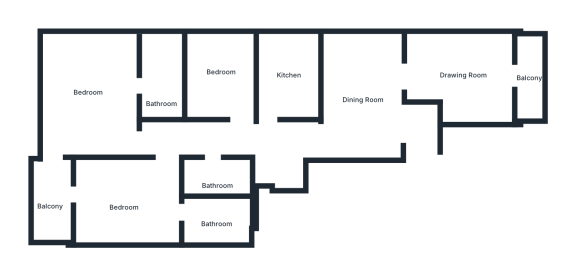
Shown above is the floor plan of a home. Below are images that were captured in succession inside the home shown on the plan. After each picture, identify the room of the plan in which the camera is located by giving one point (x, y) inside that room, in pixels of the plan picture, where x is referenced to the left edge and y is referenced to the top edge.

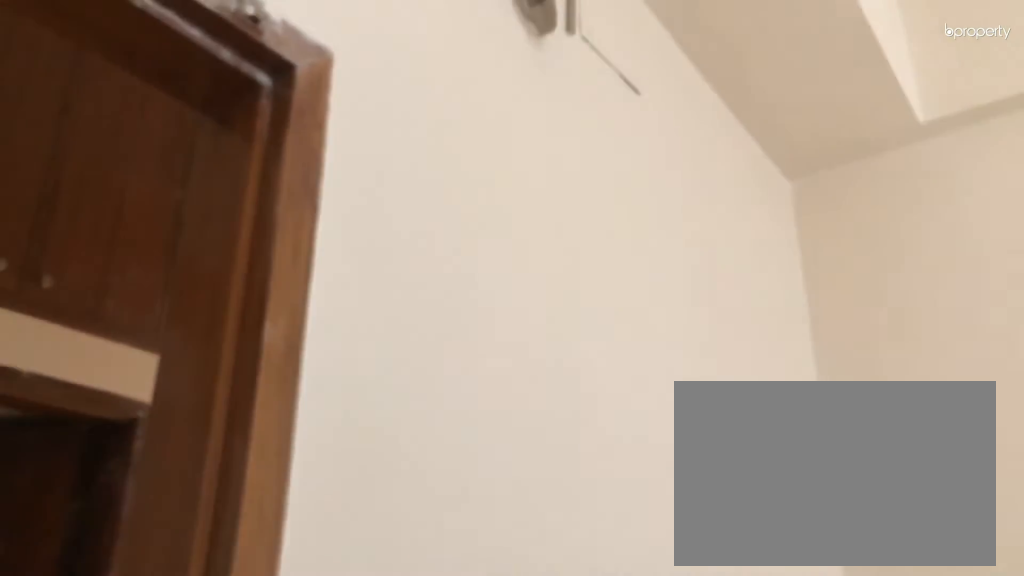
(223, 78)
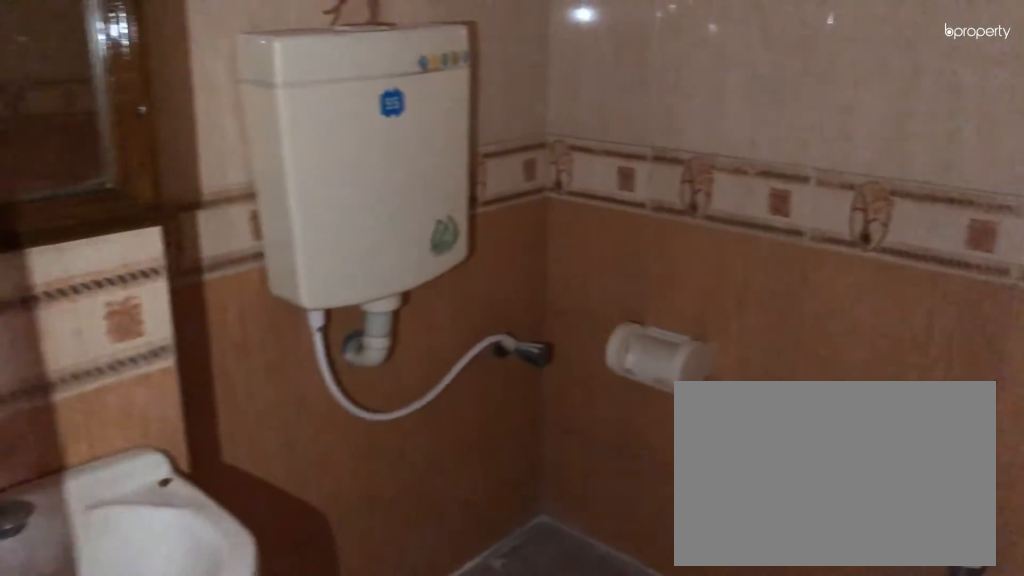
(219, 175)
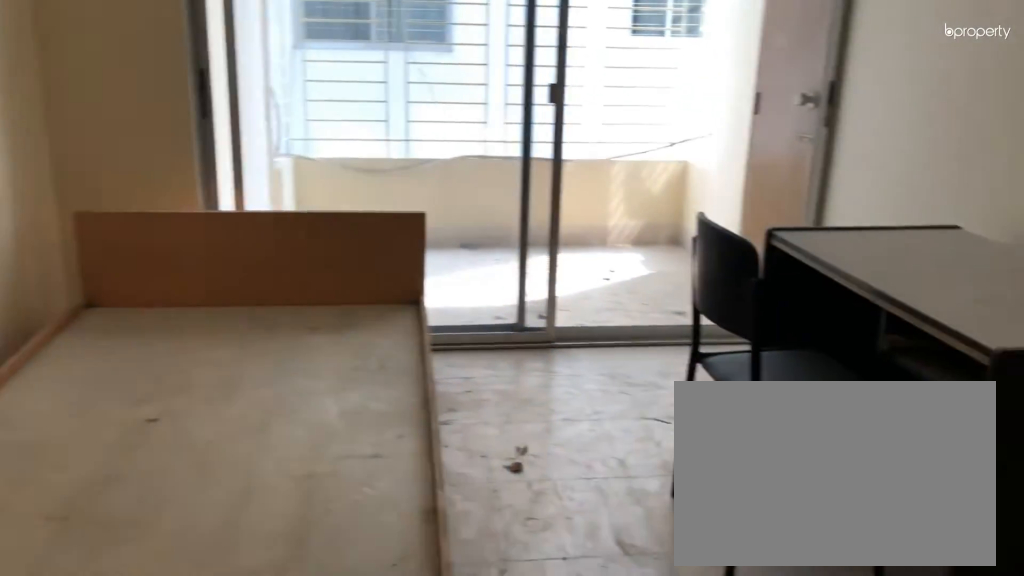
(131, 204)
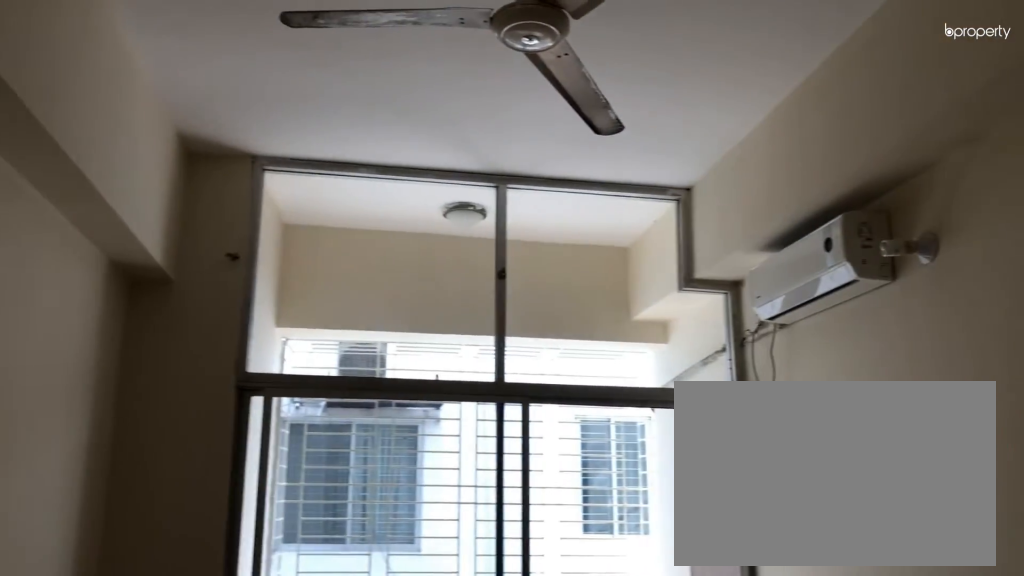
(131, 204)
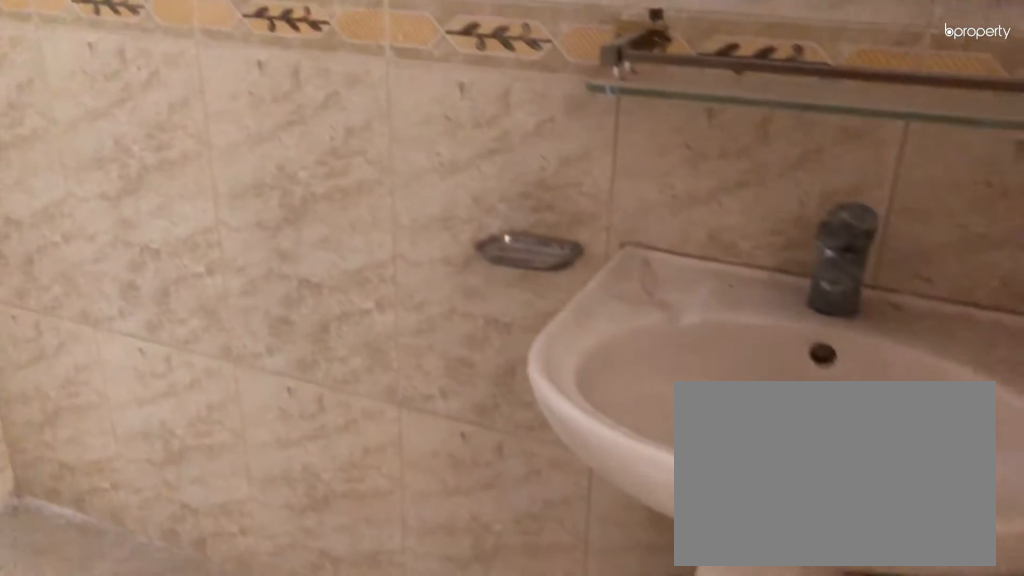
(218, 222)
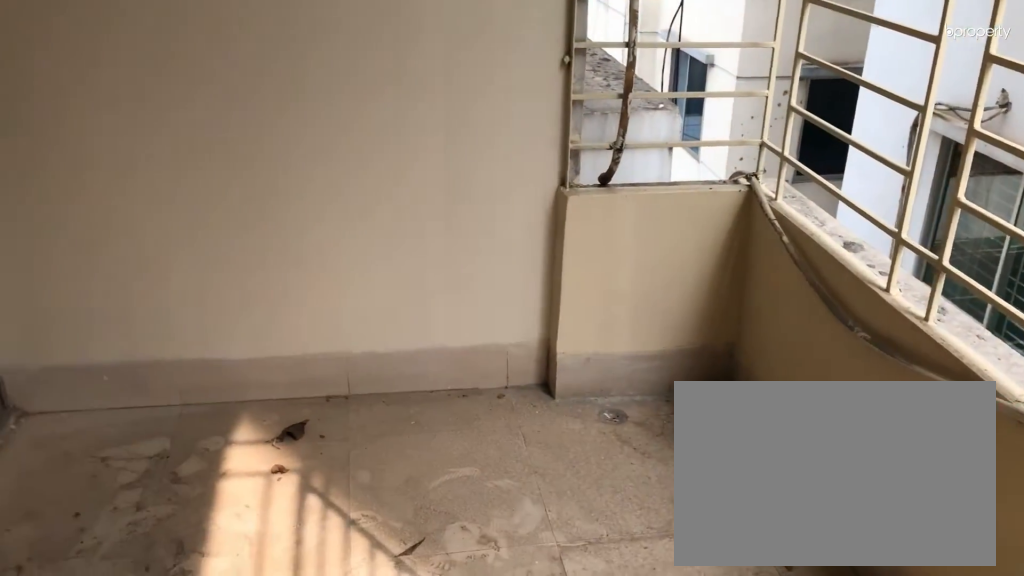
(56, 206)
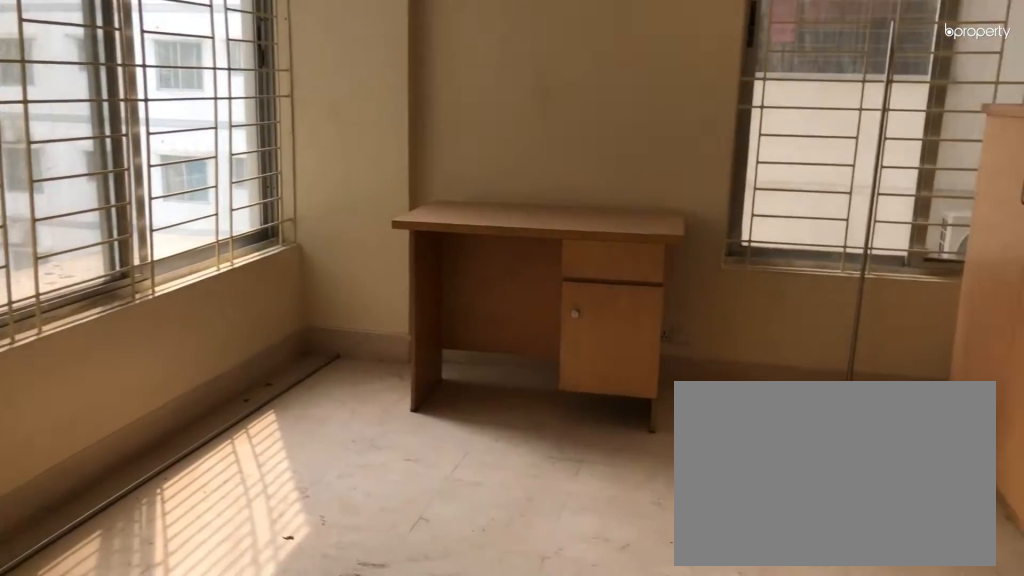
(92, 92)
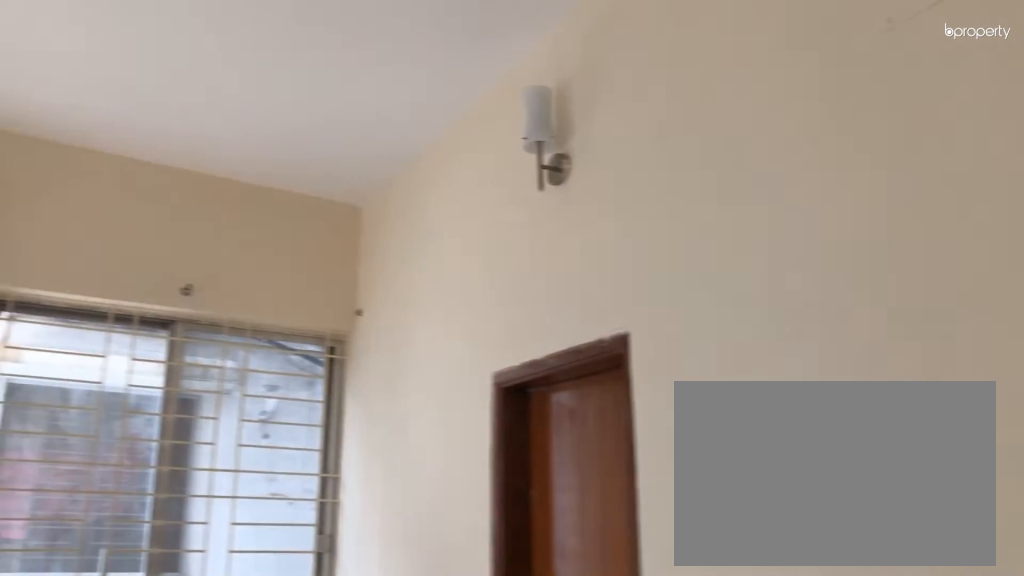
(92, 92)
